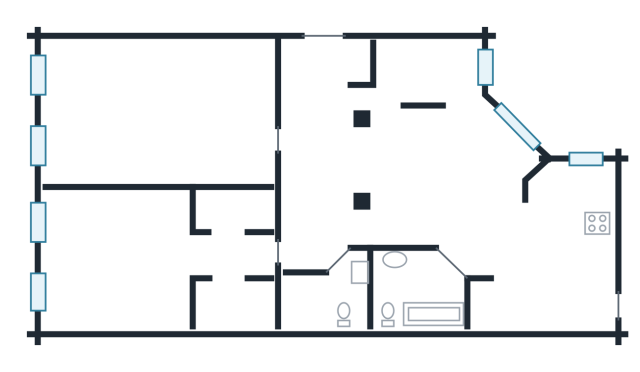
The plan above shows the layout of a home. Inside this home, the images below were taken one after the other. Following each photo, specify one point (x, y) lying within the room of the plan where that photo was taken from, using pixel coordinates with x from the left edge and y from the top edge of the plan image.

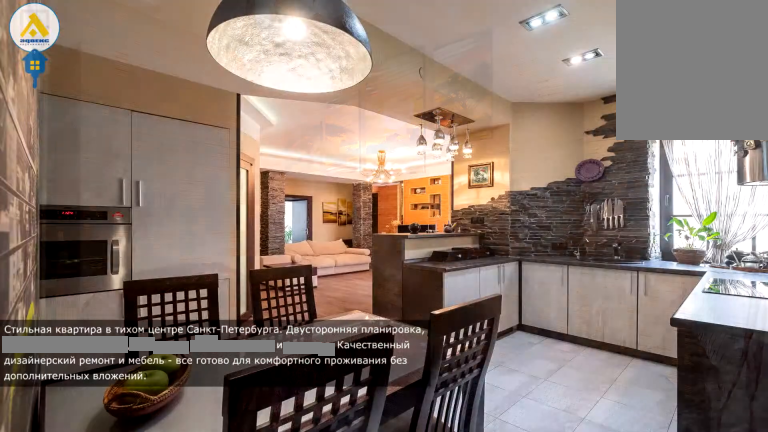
(544, 264)
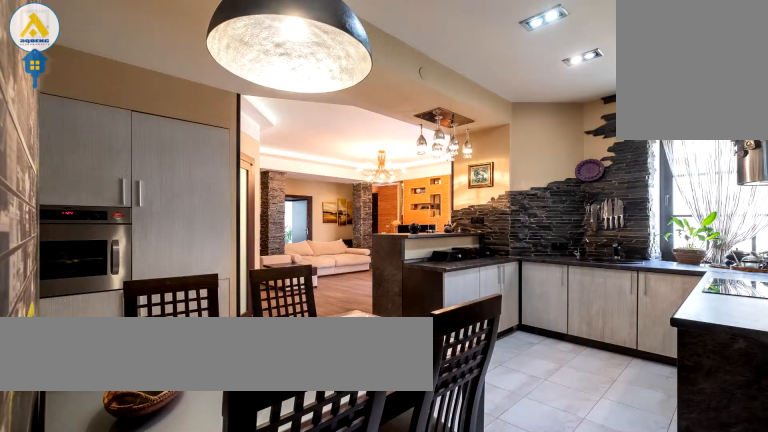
(551, 257)
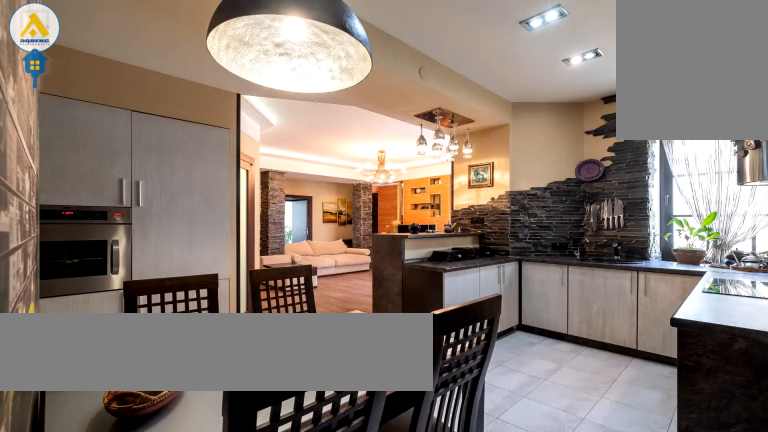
(554, 254)
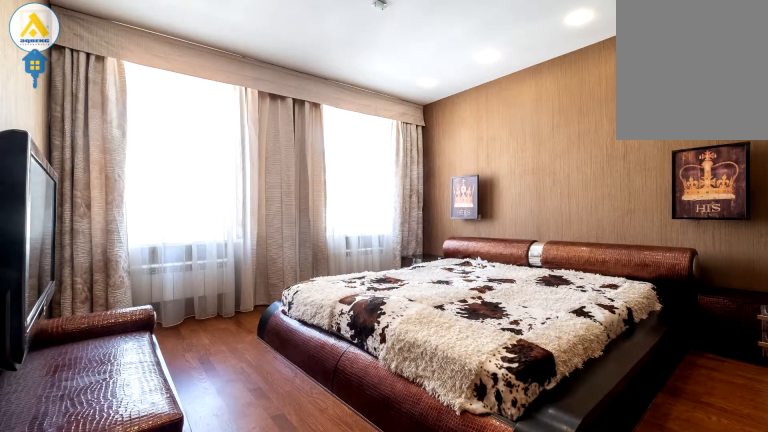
(111, 258)
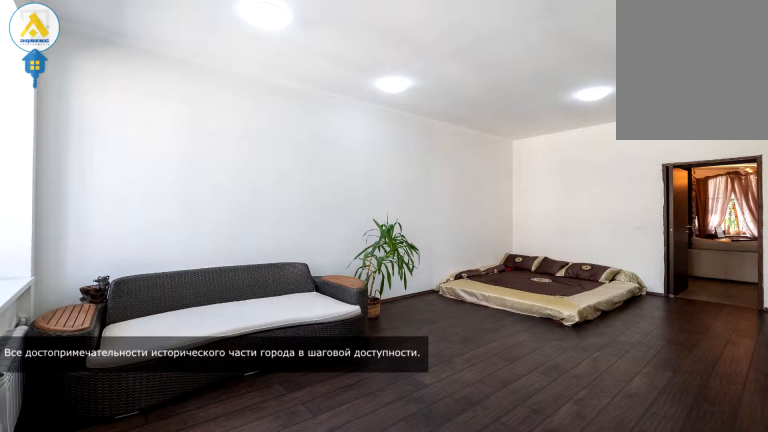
(147, 117)
